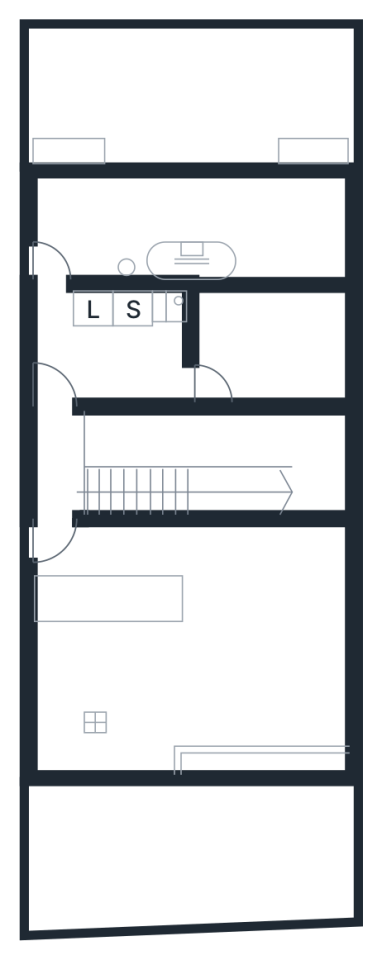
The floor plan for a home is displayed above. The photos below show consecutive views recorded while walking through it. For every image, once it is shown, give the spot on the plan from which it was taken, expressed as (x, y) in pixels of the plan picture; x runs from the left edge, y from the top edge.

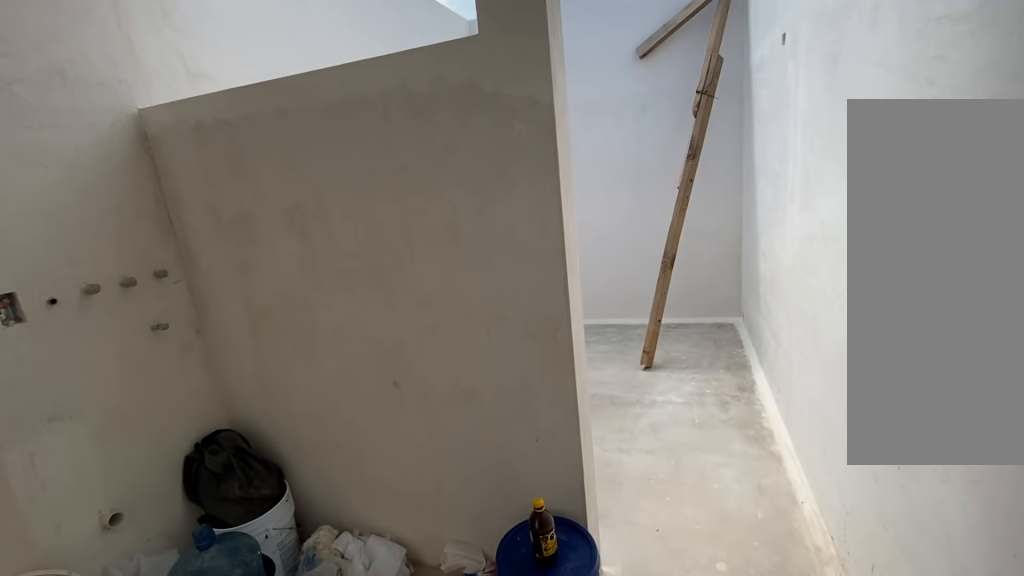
(101, 357)
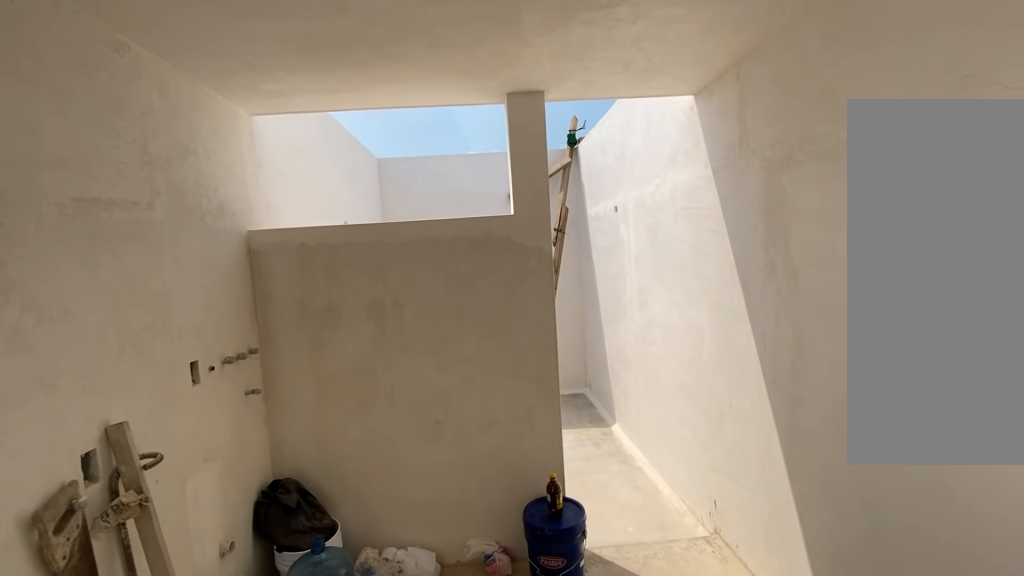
(141, 377)
